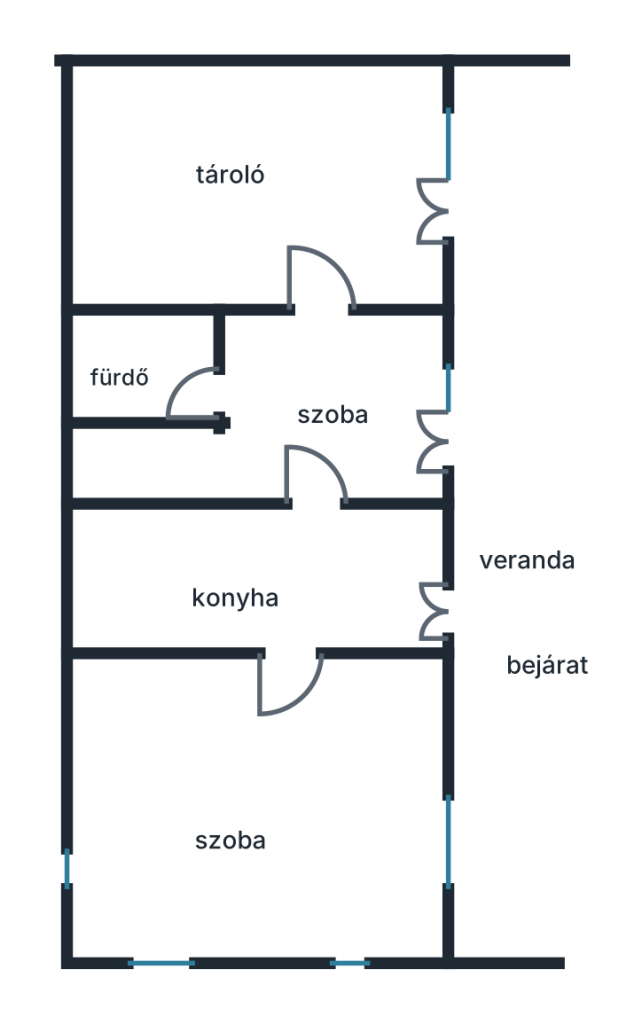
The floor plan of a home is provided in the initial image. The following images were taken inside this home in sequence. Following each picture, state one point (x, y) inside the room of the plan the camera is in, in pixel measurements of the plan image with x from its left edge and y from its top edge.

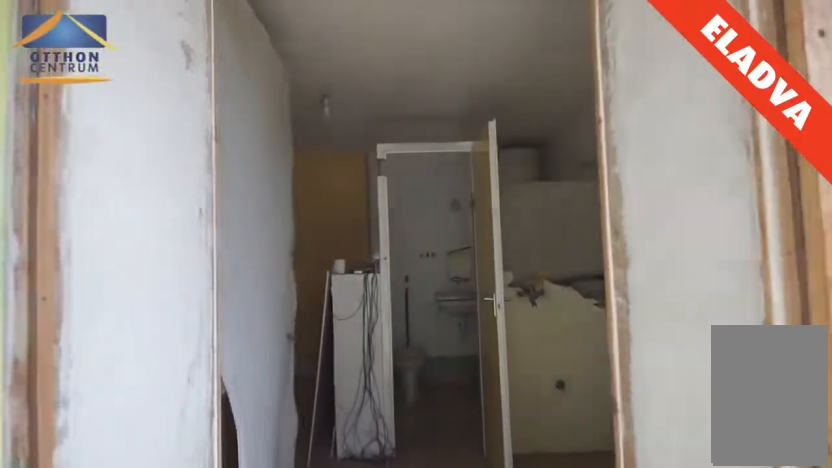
(464, 412)
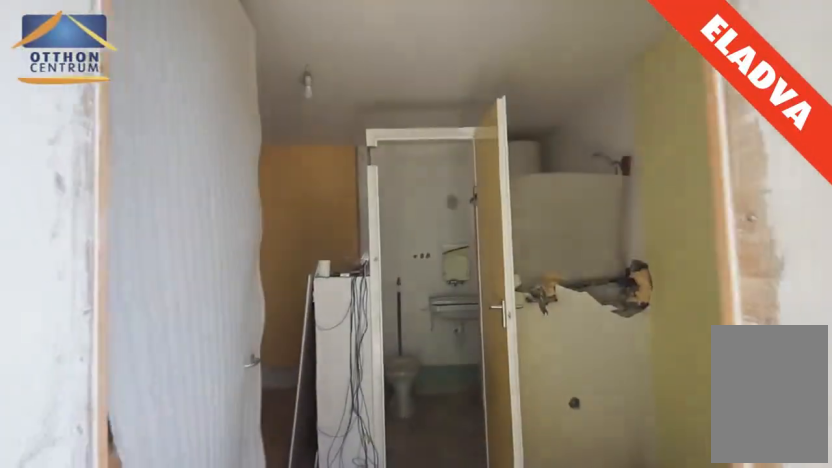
(433, 412)
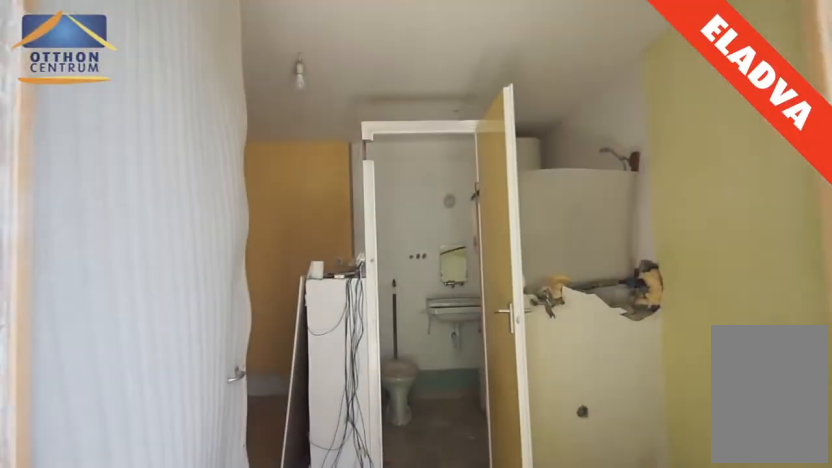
(420, 414)
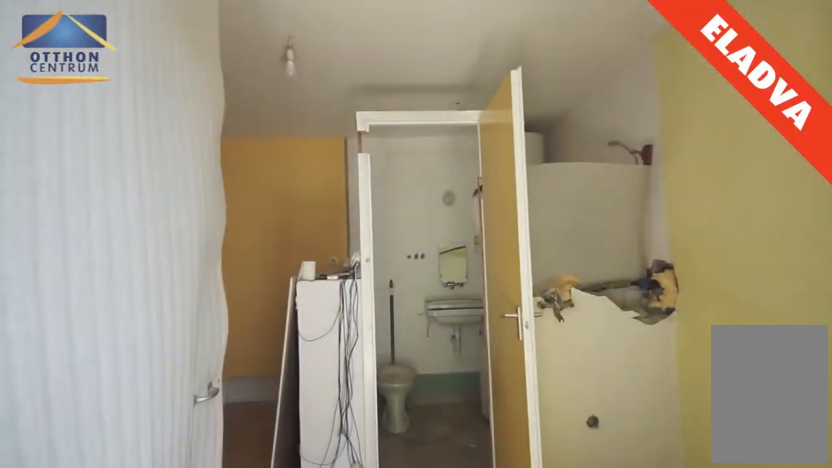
(407, 417)
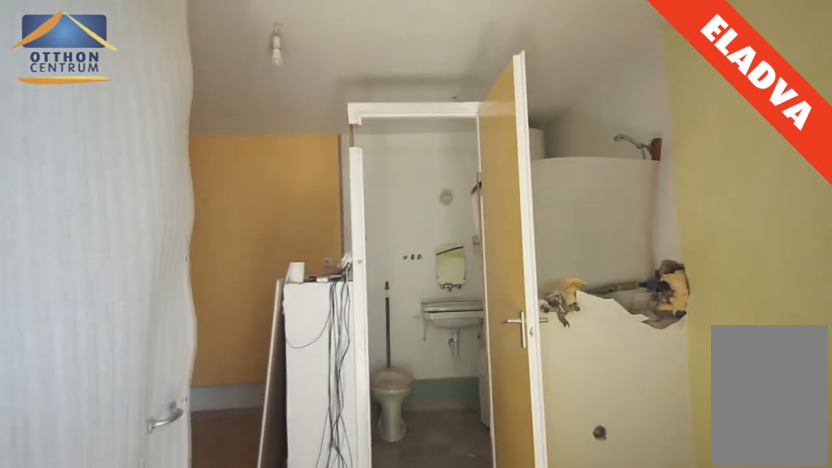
(386, 421)
